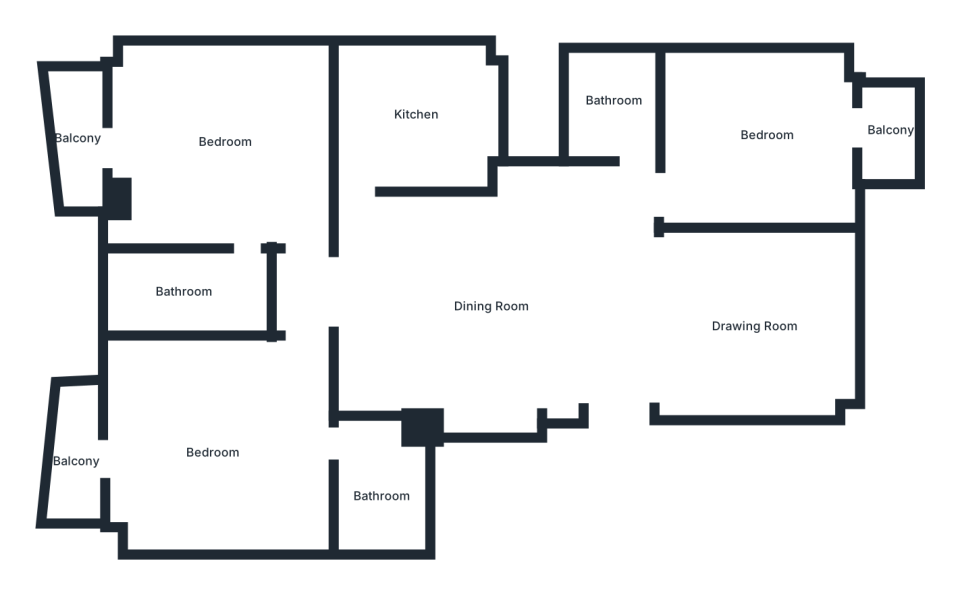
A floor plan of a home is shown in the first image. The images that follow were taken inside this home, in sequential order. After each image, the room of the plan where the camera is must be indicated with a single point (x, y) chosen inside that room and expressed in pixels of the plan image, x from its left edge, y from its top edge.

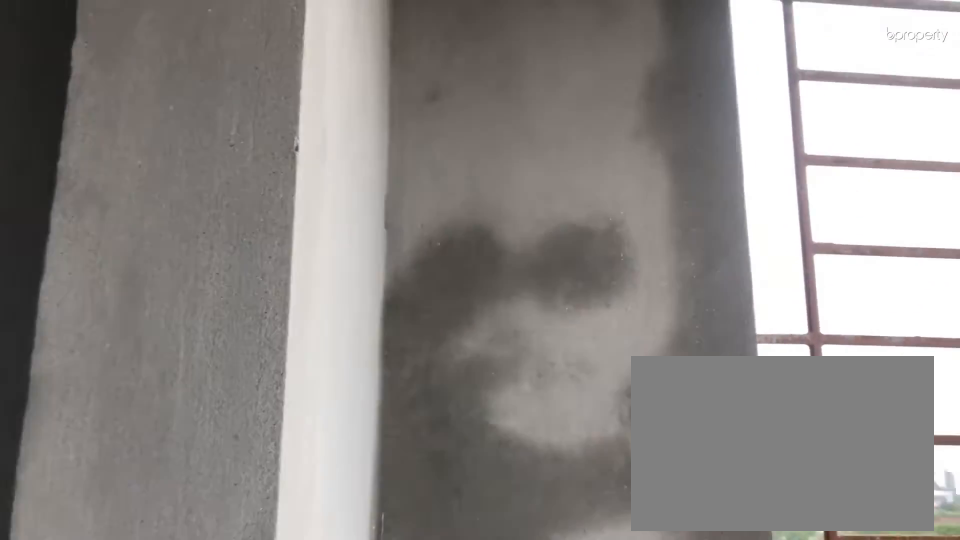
(76, 137)
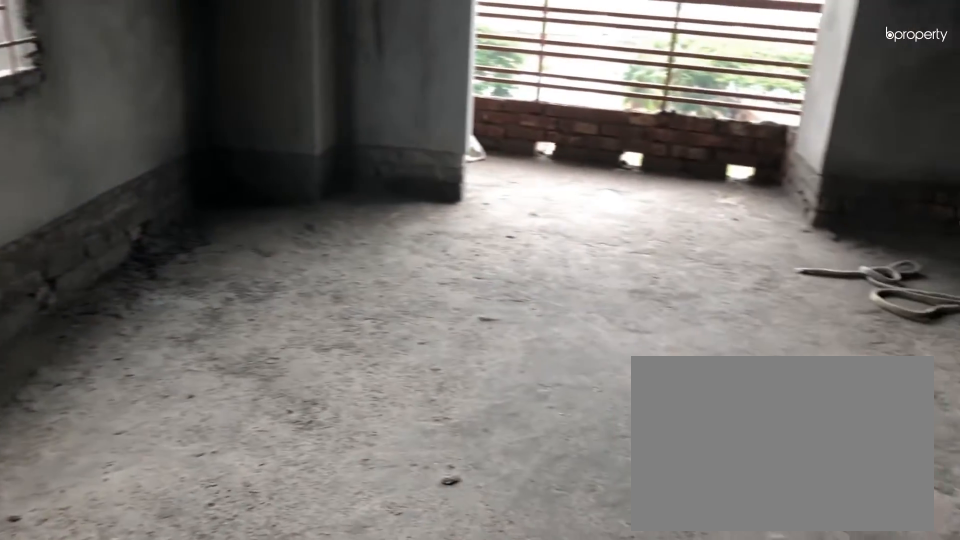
(217, 452)
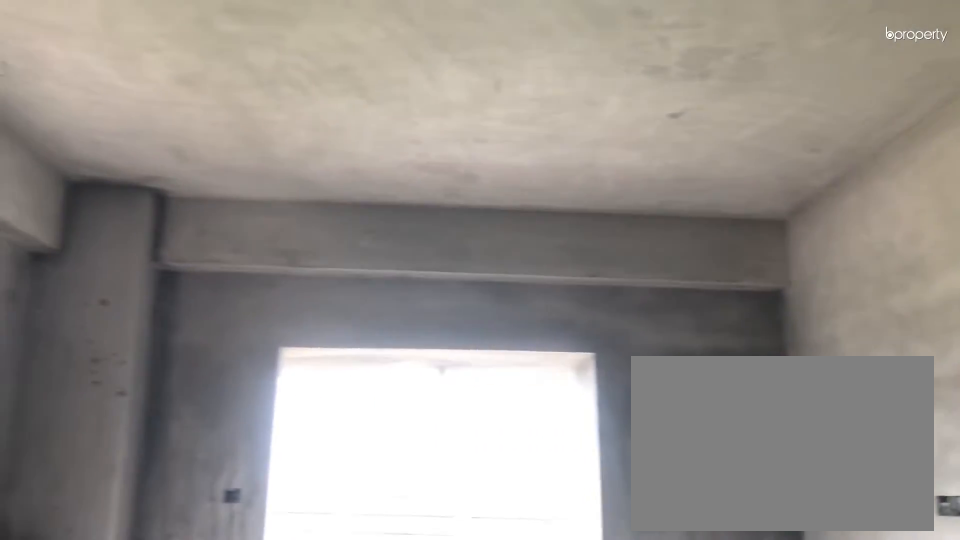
(217, 452)
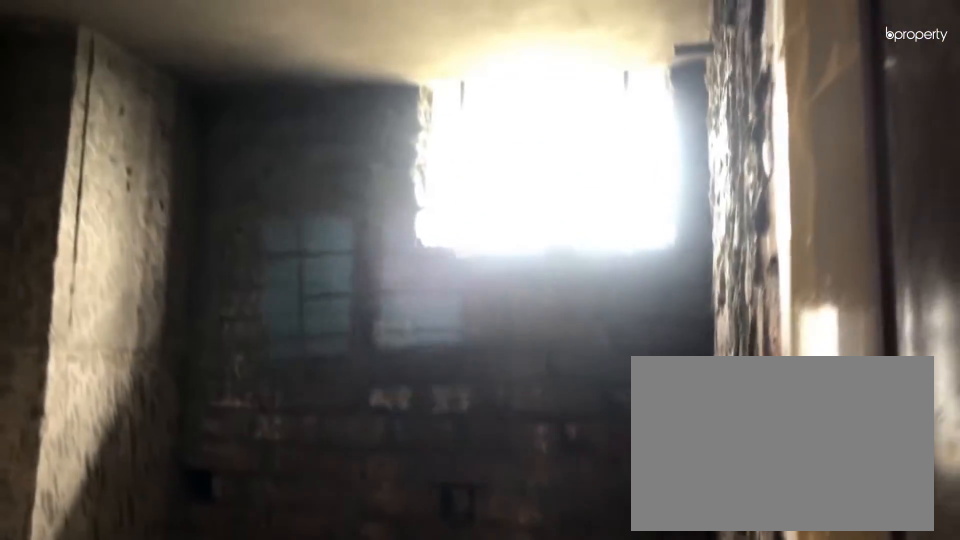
(377, 498)
